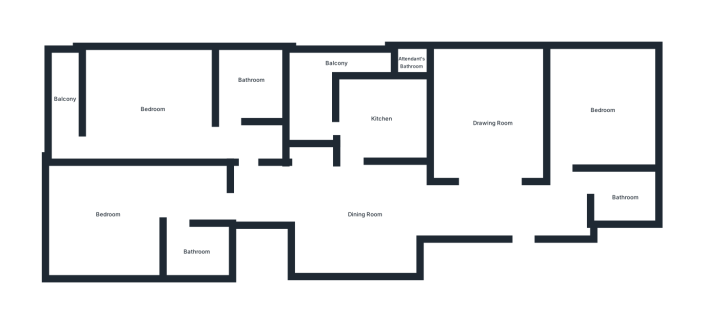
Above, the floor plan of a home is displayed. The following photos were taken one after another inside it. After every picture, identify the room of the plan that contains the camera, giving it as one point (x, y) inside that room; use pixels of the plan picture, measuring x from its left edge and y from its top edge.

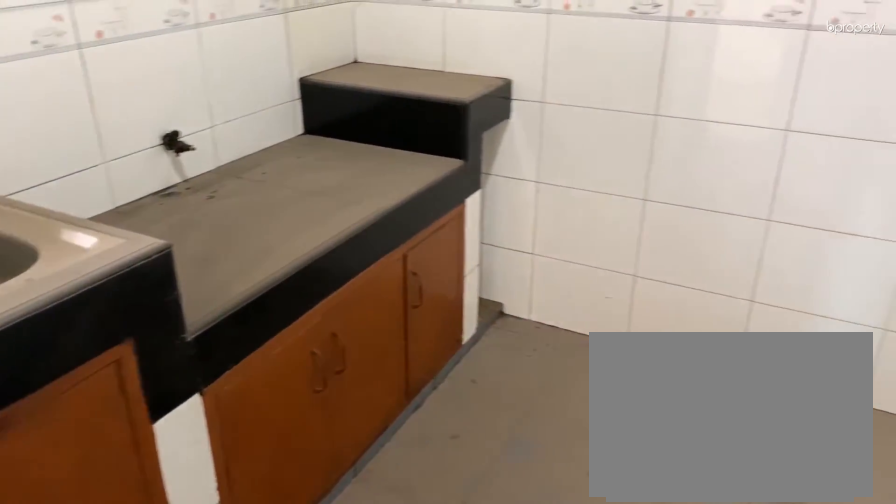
(381, 119)
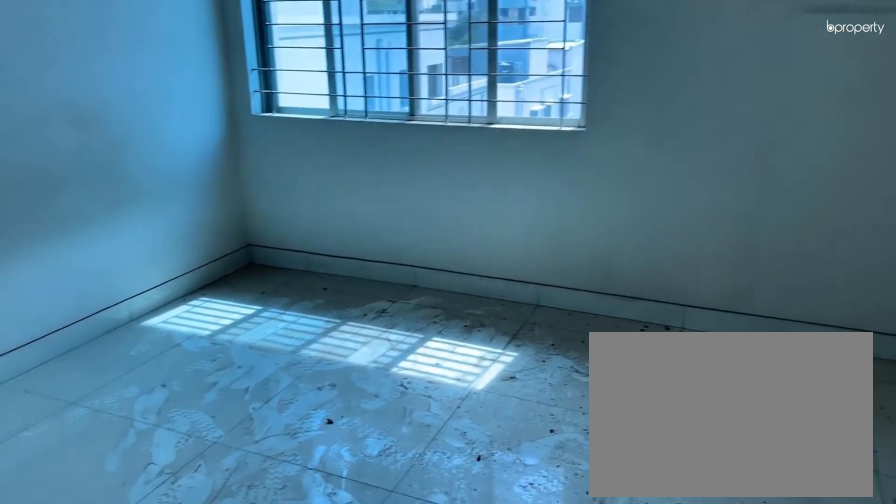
(106, 228)
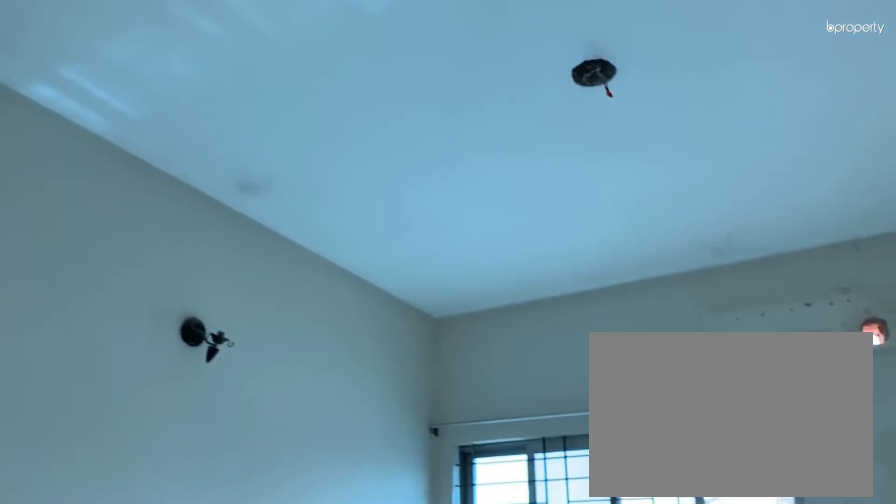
(106, 228)
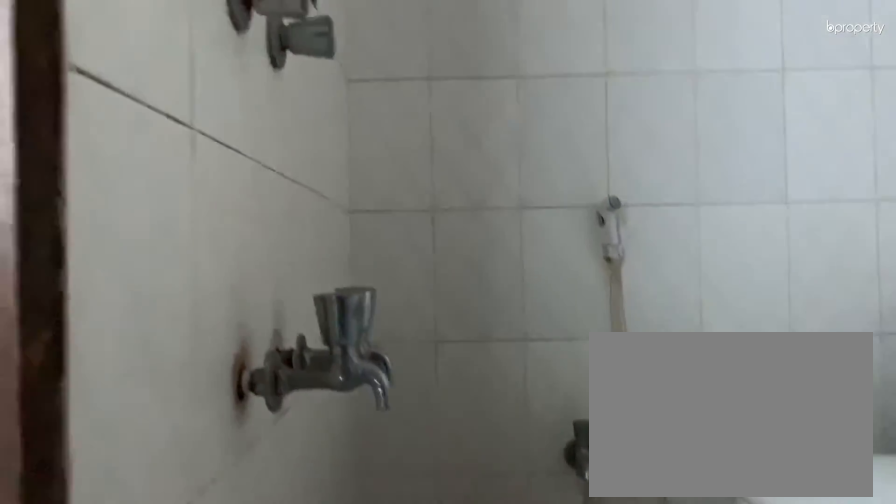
(197, 250)
